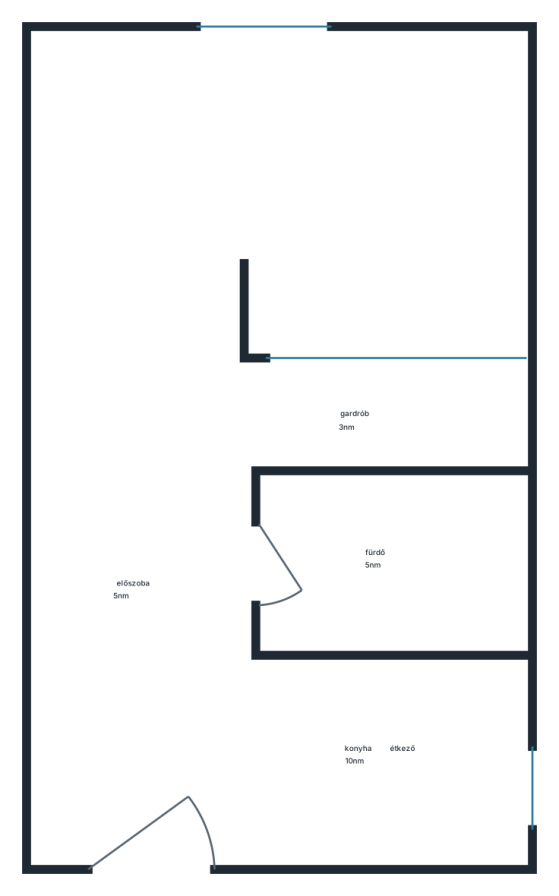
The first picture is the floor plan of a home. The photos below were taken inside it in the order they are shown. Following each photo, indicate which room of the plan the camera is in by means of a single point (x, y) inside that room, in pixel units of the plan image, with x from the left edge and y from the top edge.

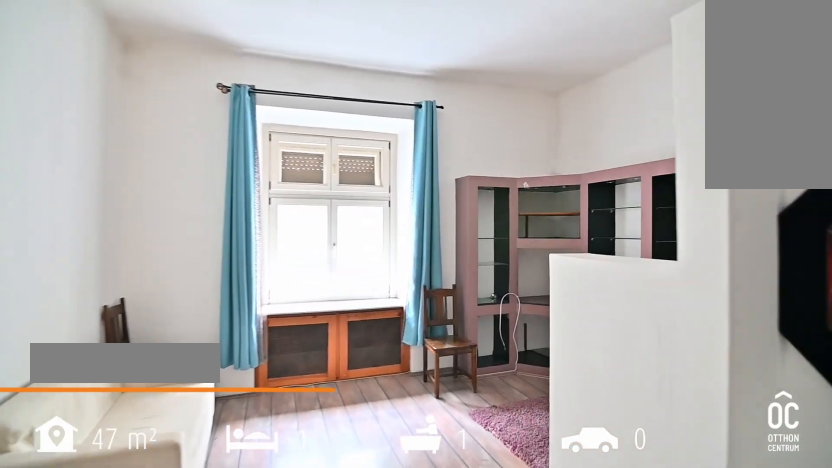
(255, 170)
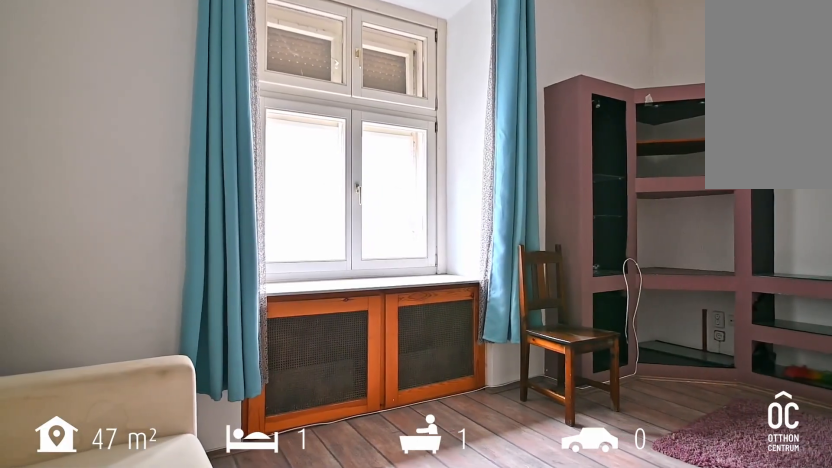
(254, 170)
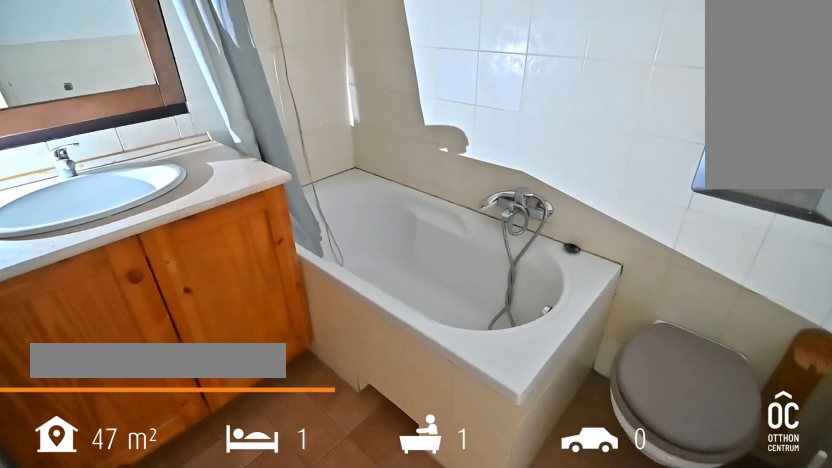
(387, 565)
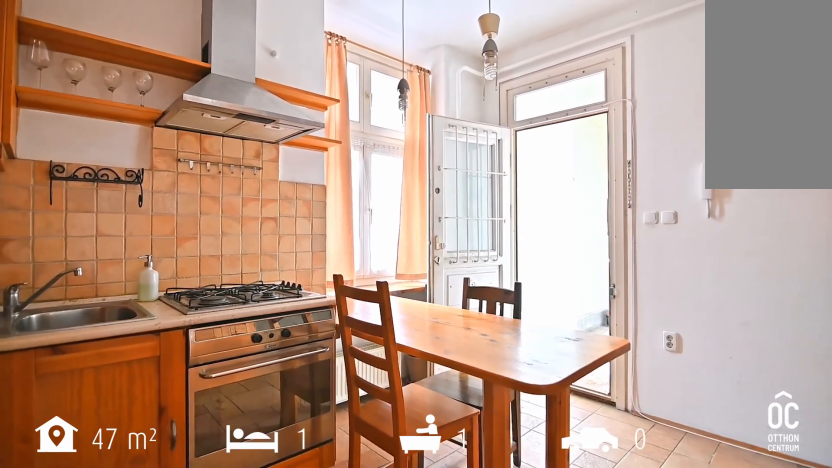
(381, 761)
